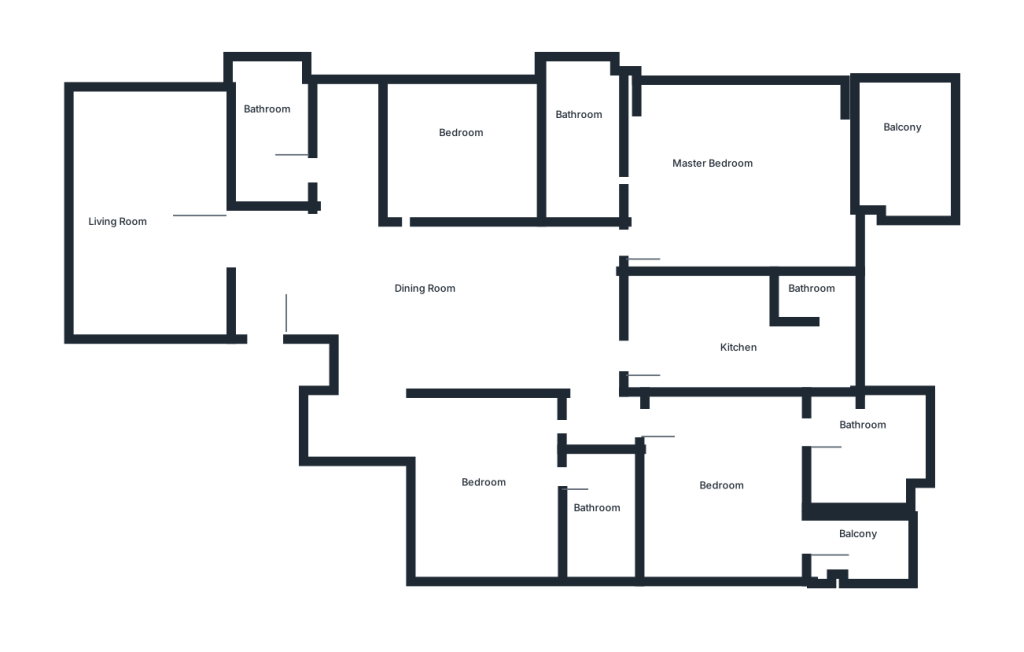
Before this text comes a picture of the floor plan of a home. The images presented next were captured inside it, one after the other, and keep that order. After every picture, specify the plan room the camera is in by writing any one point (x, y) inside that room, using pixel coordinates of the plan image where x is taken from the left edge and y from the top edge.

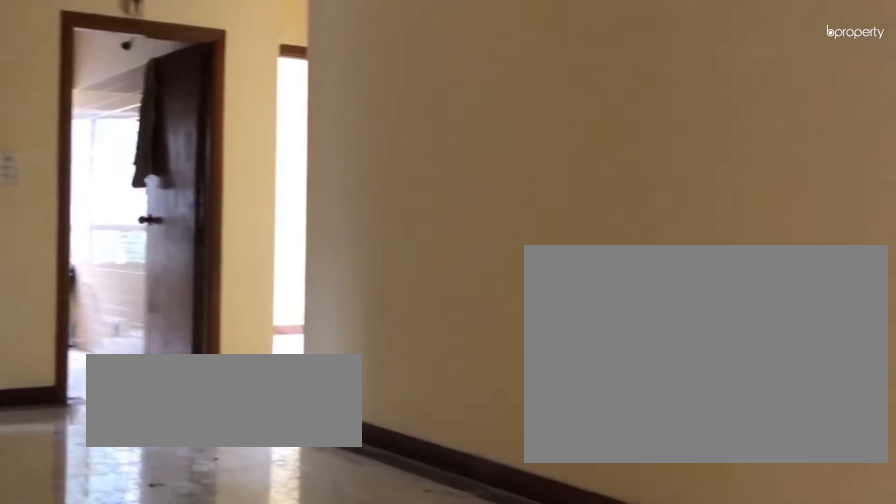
(467, 281)
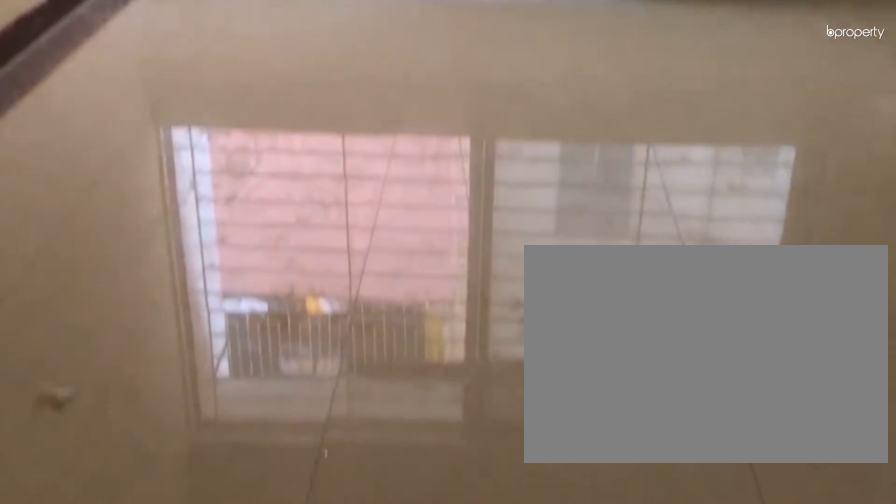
(467, 281)
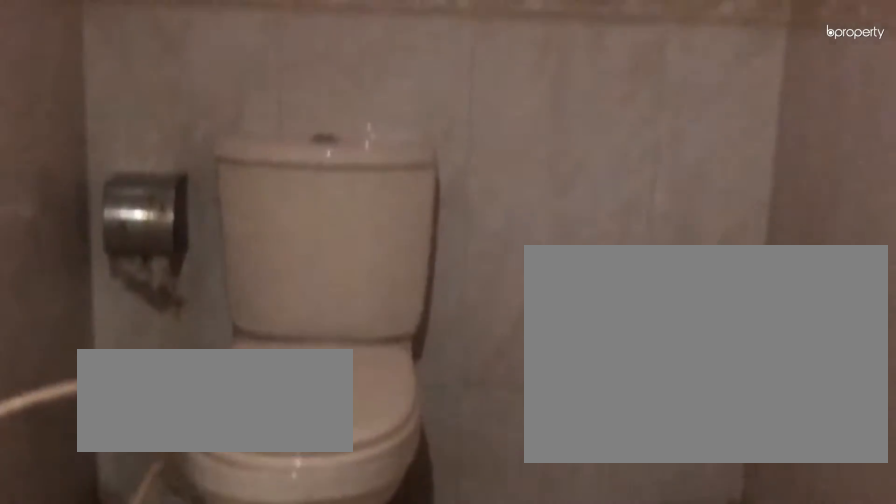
(275, 149)
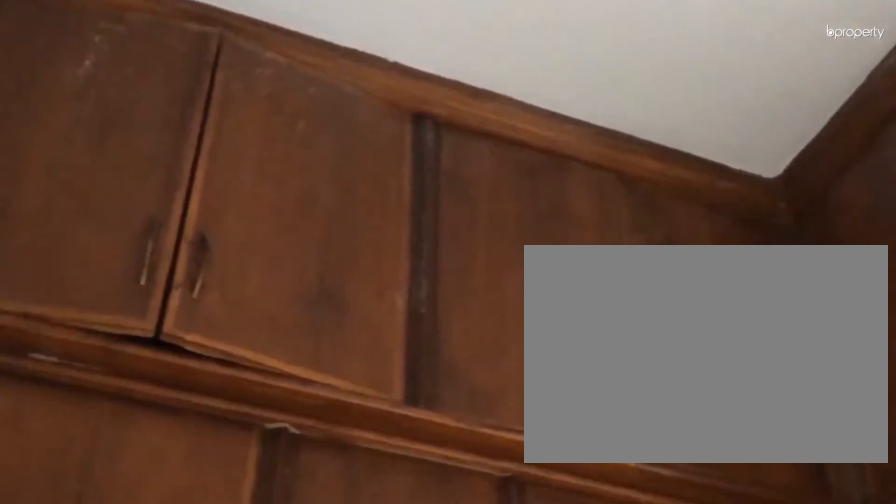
(708, 348)
